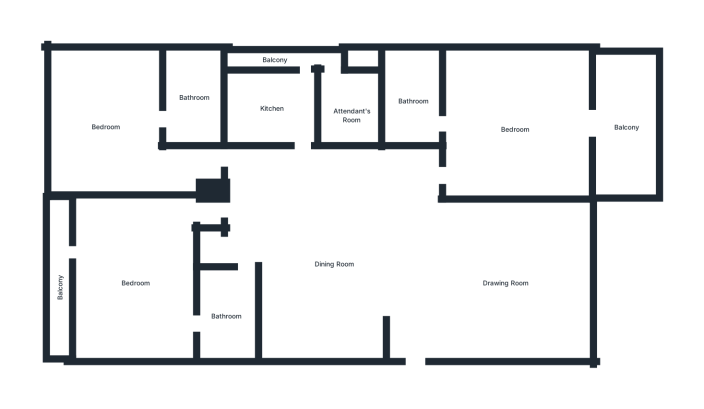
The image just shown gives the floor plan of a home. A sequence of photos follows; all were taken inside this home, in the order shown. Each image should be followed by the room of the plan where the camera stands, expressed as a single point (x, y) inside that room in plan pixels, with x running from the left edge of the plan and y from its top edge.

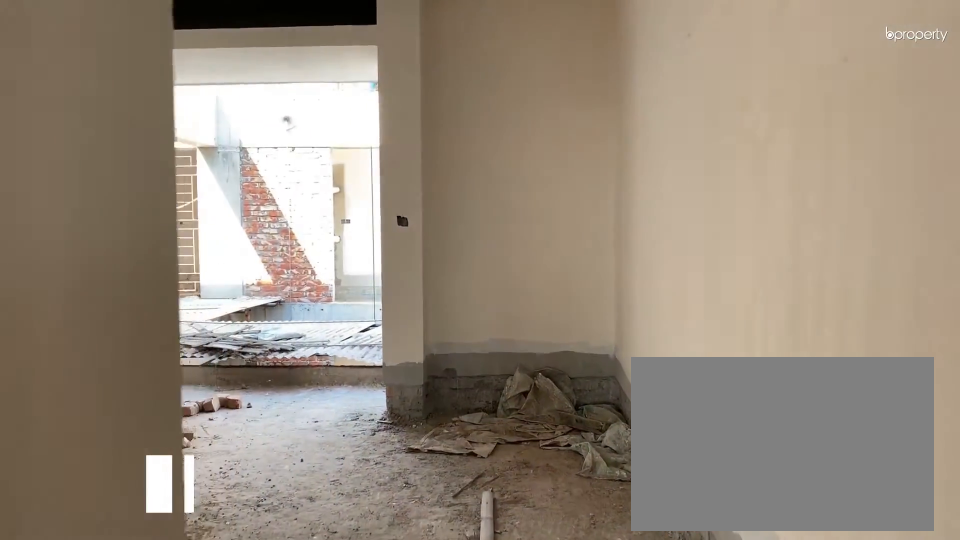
(240, 213)
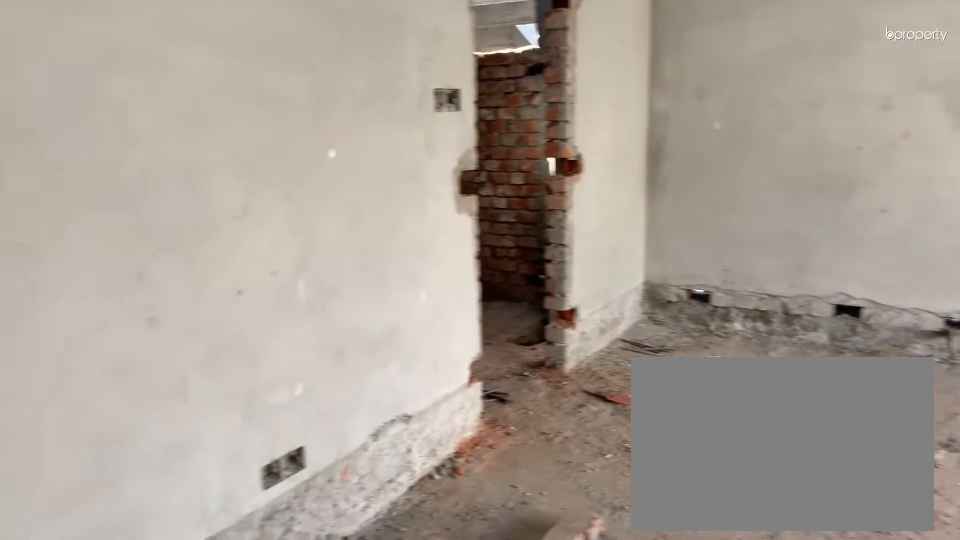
(136, 287)
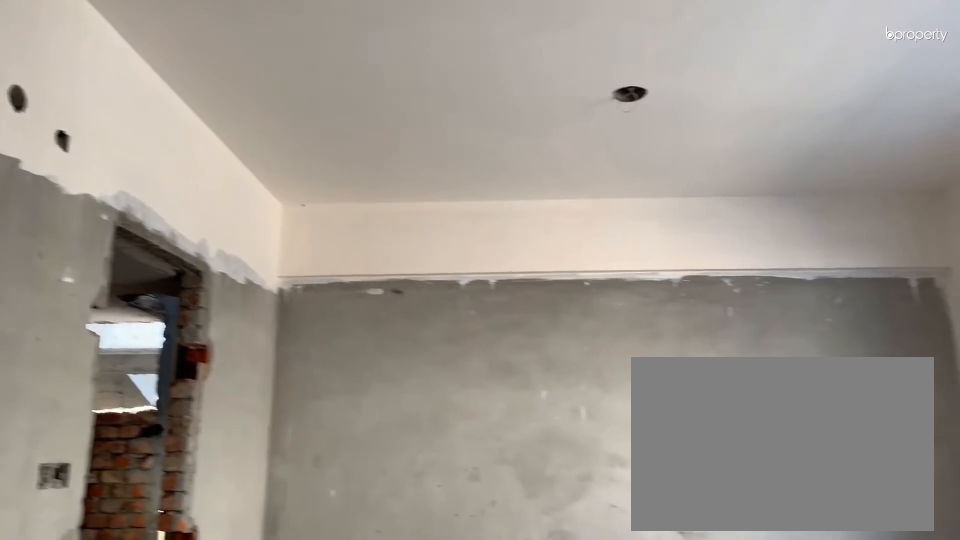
(136, 287)
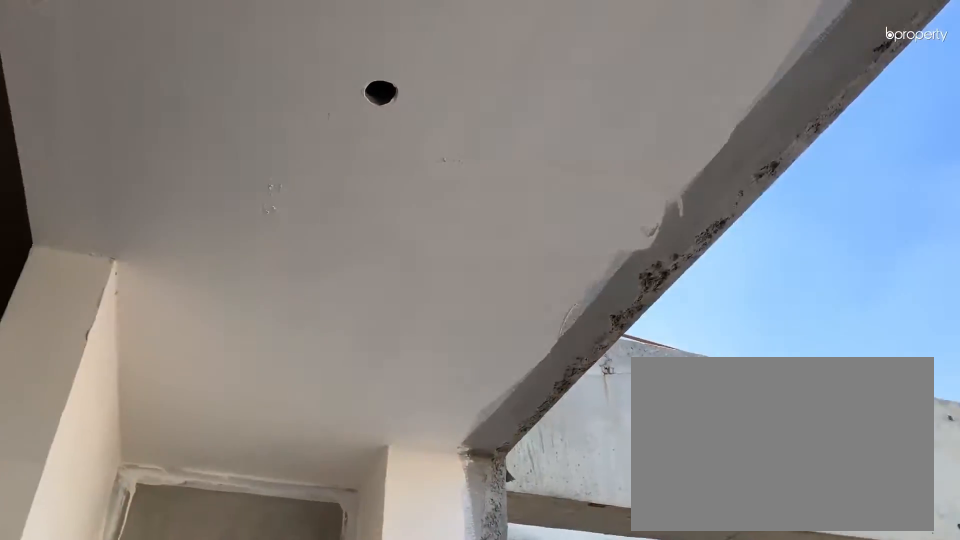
(57, 248)
